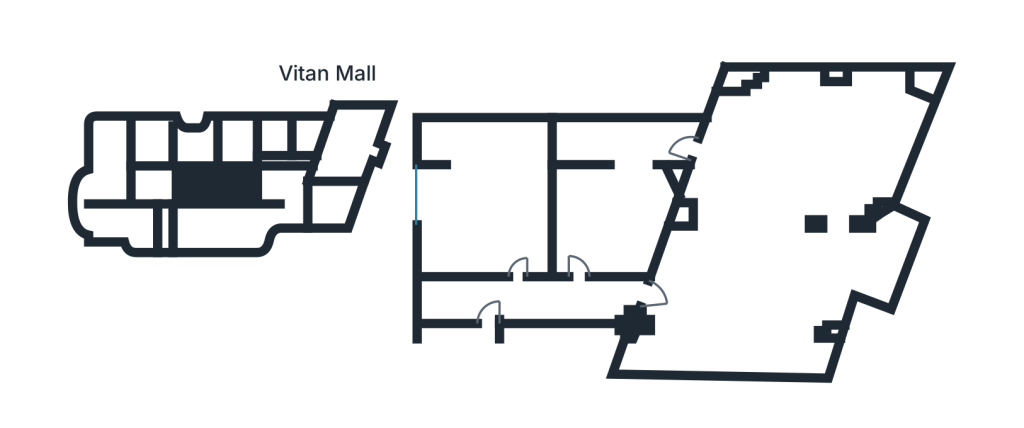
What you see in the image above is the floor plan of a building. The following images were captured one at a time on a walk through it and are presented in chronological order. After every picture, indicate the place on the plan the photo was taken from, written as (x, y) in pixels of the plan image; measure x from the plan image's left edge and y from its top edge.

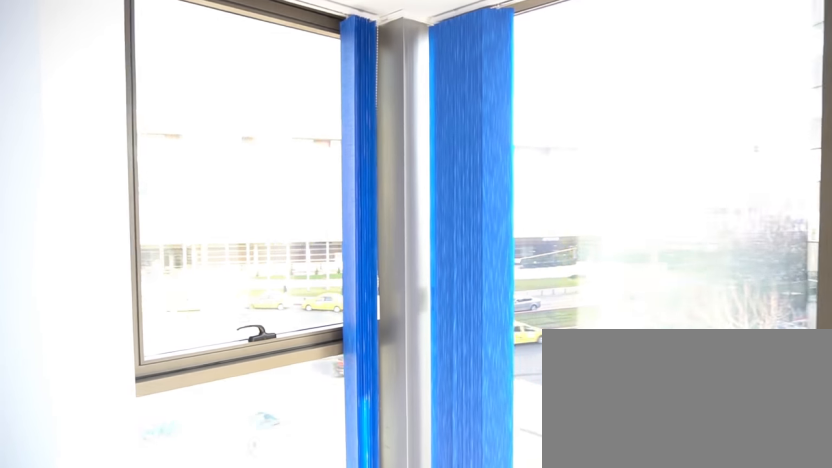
(871, 270)
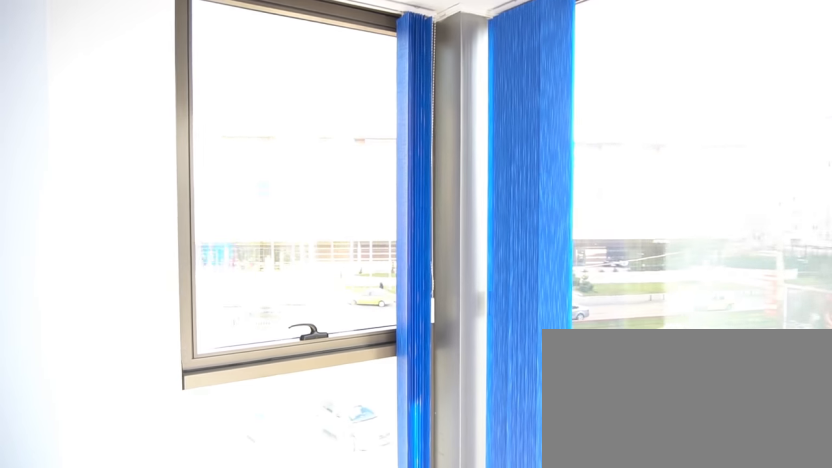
(877, 283)
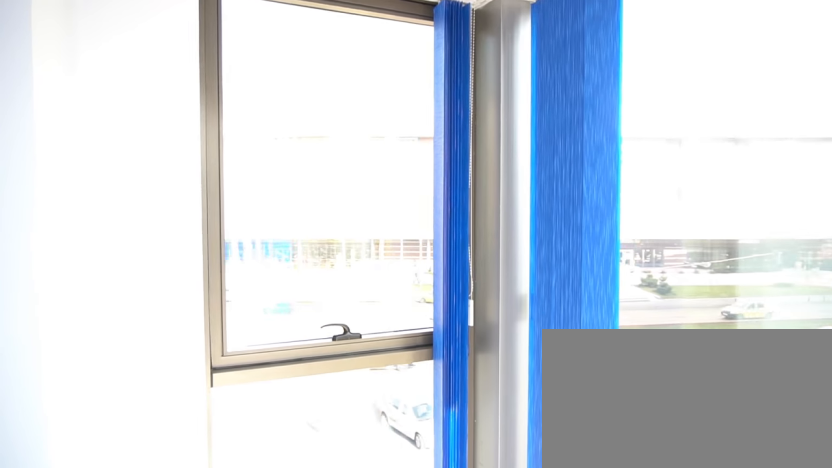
(876, 288)
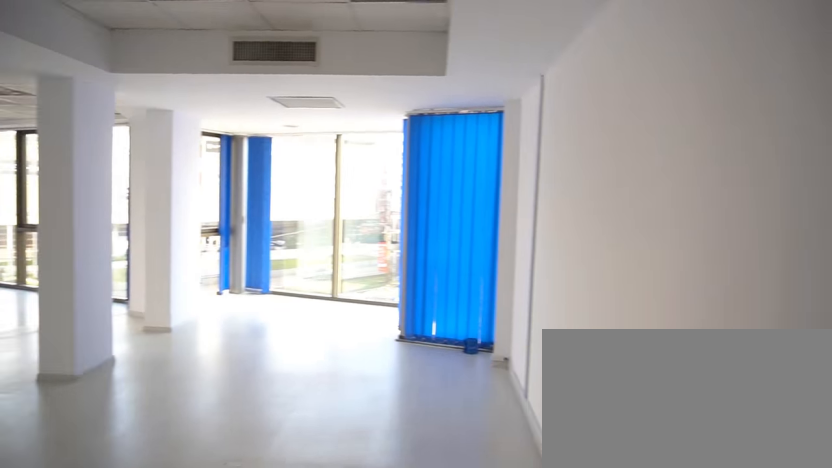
(666, 336)
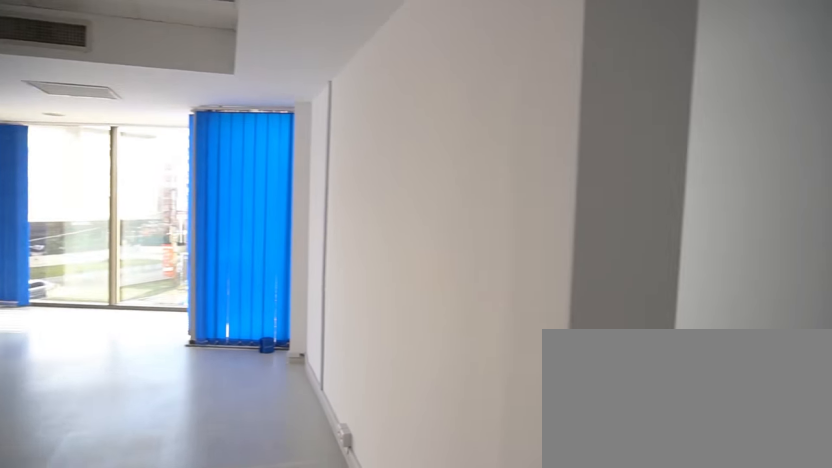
(661, 341)
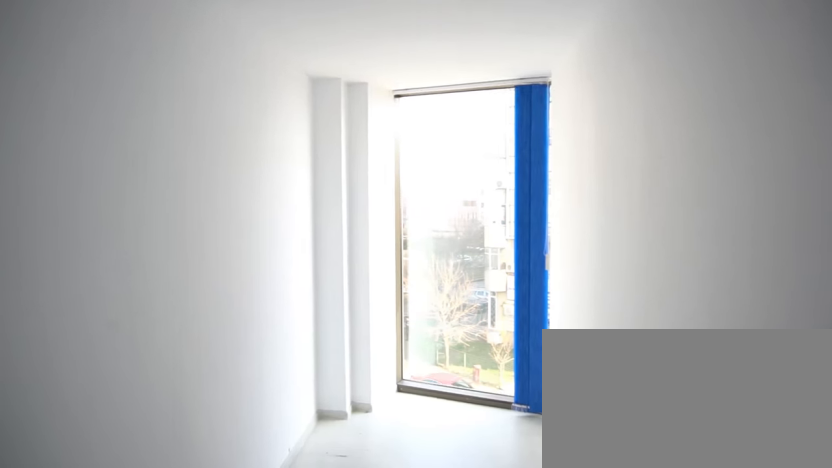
(701, 353)
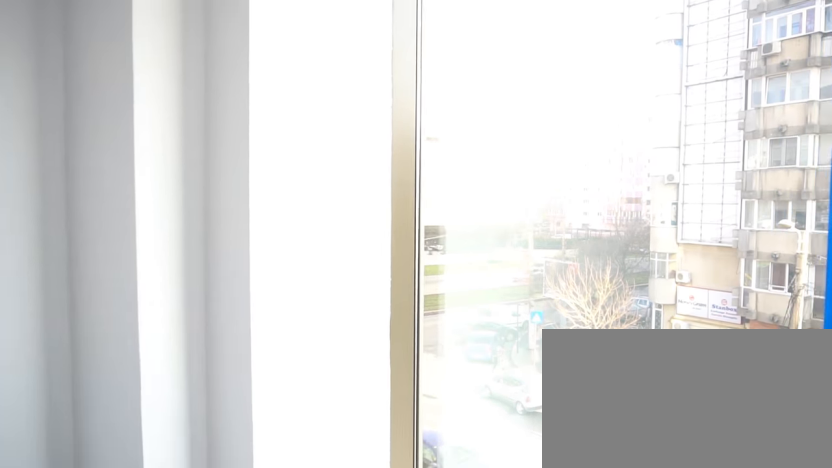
(825, 353)
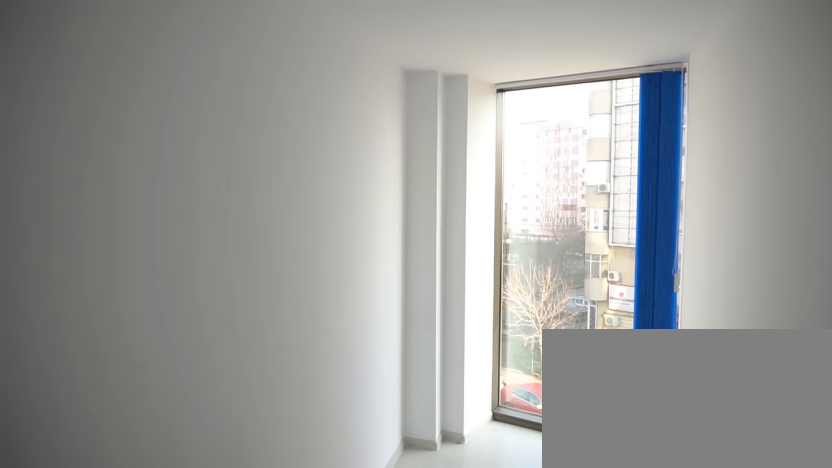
(672, 369)
